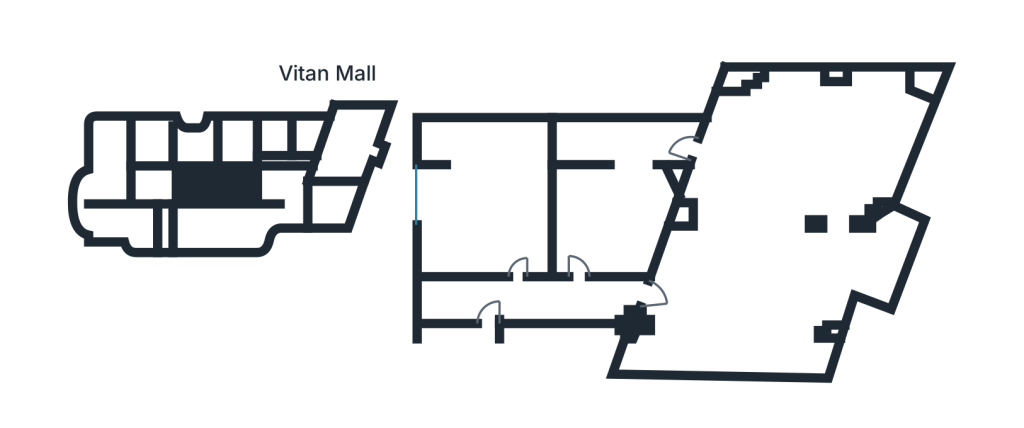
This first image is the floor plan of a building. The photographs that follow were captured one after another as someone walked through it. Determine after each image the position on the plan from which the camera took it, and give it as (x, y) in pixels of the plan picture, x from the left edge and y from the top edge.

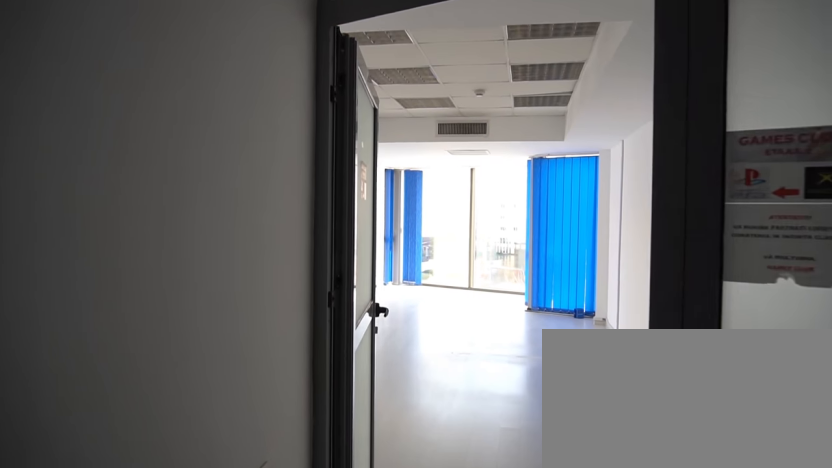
(610, 308)
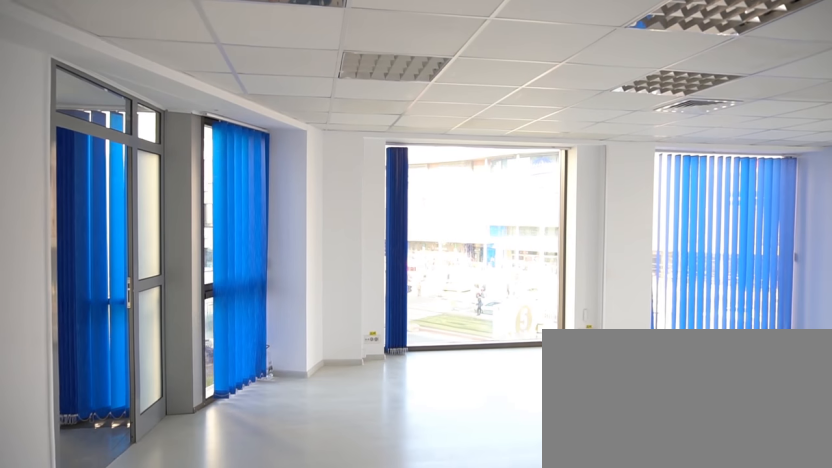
(691, 248)
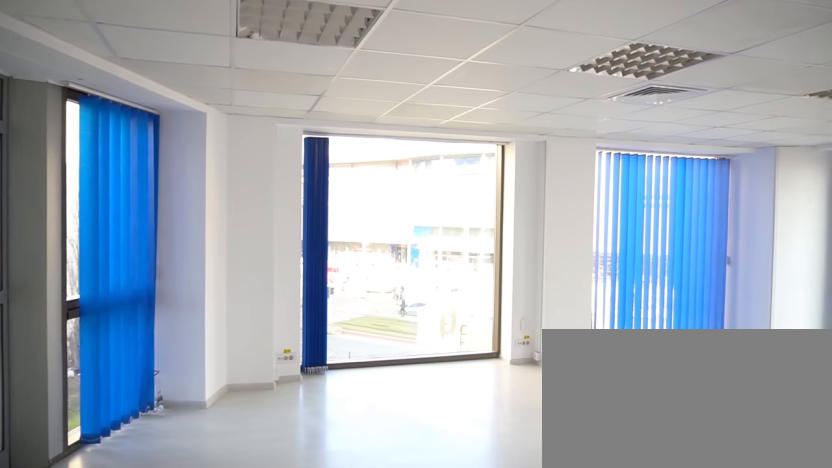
(696, 230)
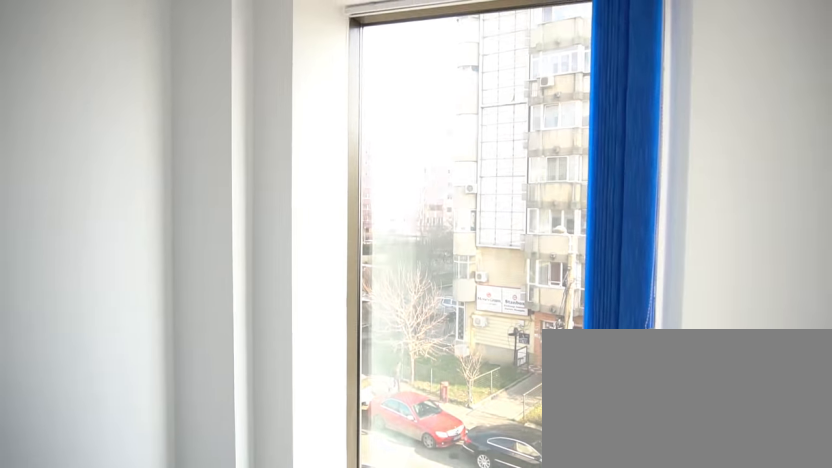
(715, 361)
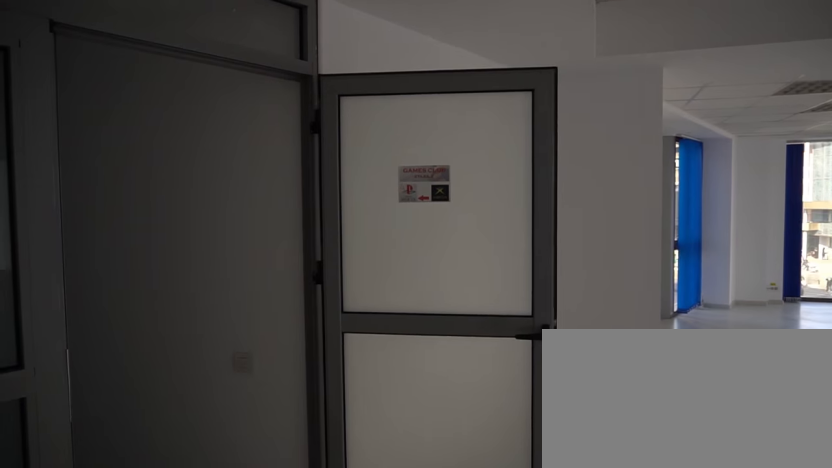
(663, 318)
